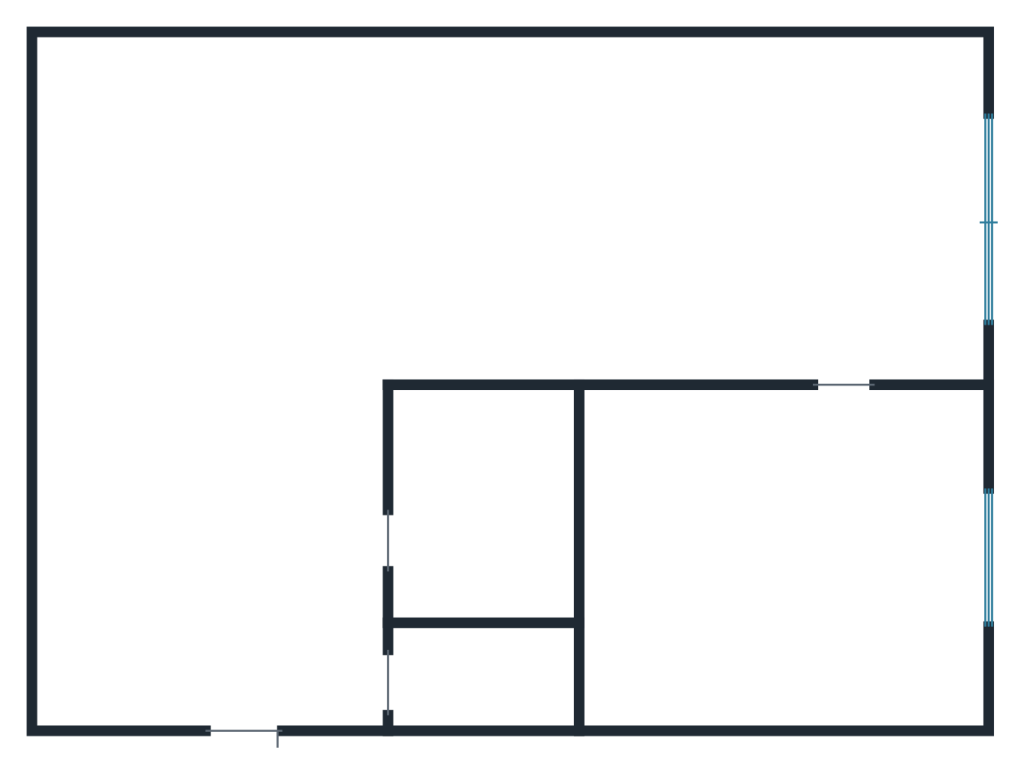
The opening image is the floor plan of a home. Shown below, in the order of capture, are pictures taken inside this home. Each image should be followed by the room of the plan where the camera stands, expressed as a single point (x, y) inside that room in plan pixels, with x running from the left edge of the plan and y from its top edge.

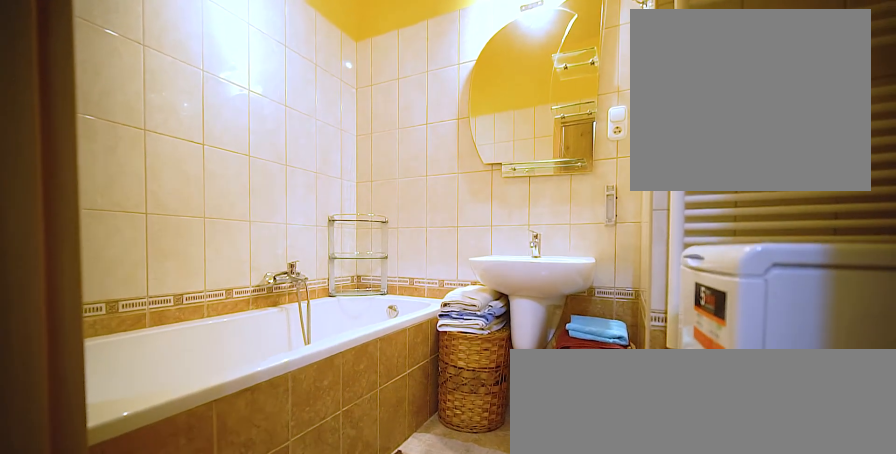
(477, 514)
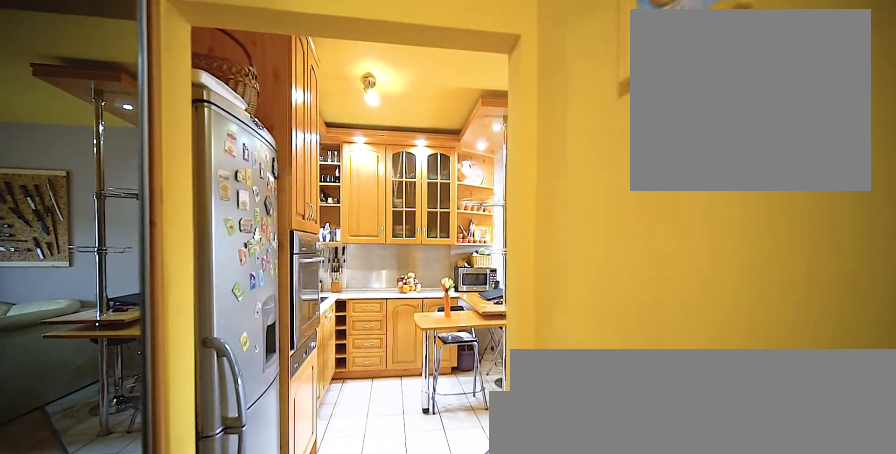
(218, 538)
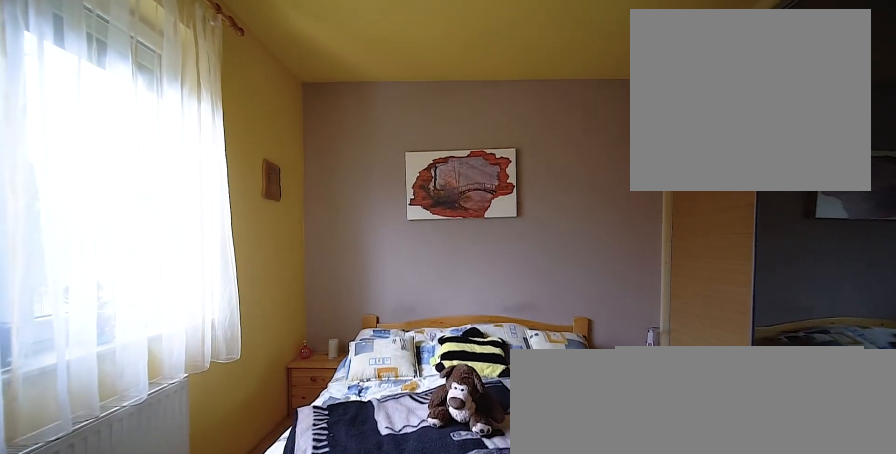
(778, 560)
